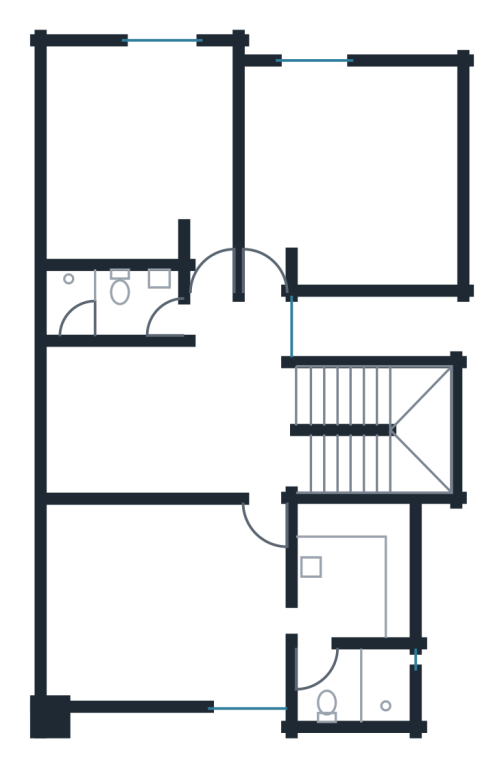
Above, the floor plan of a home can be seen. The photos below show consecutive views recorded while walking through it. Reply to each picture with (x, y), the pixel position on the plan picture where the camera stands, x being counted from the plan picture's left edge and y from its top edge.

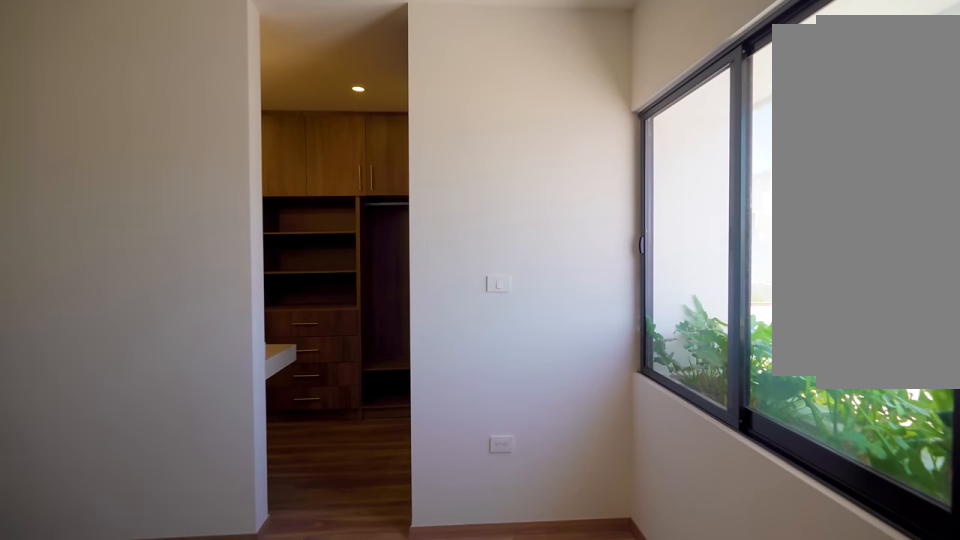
(85, 678)
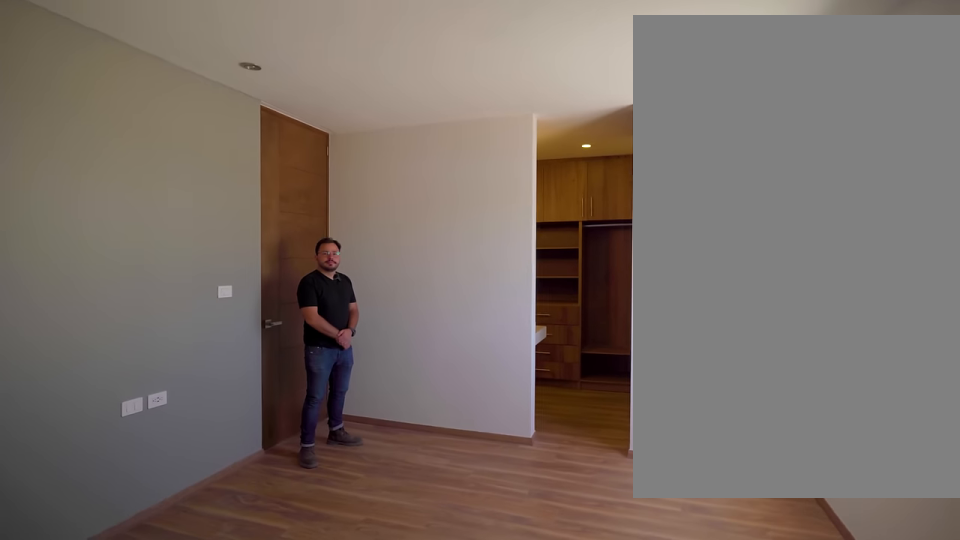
(69, 641)
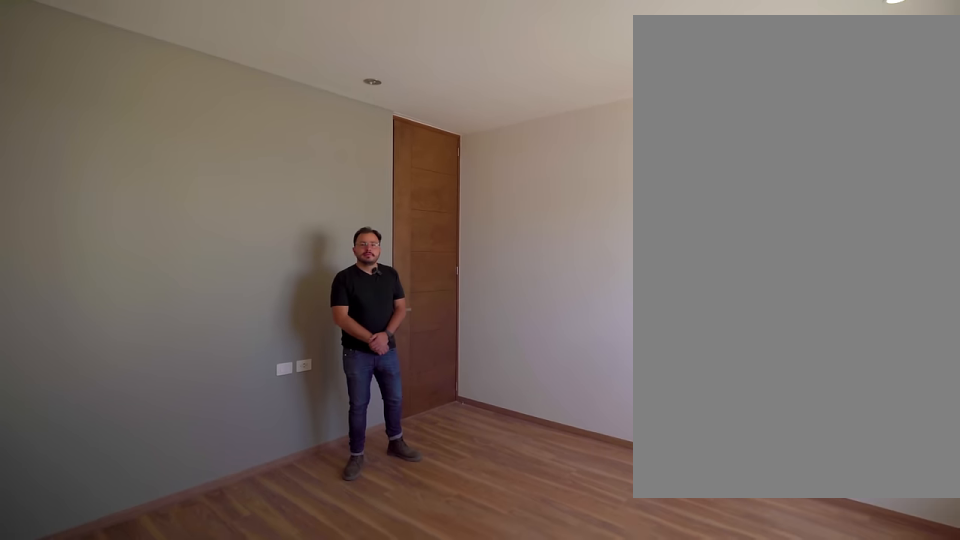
(100, 670)
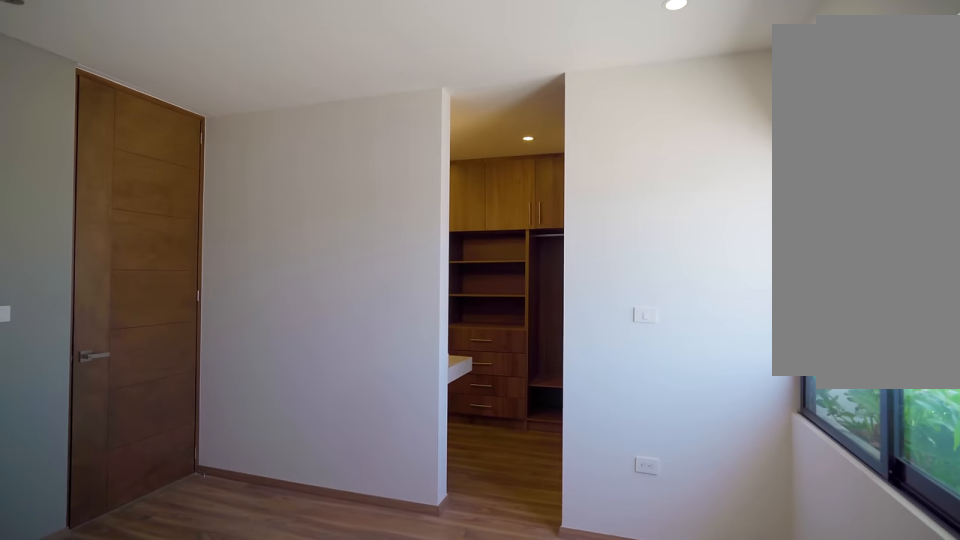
(117, 671)
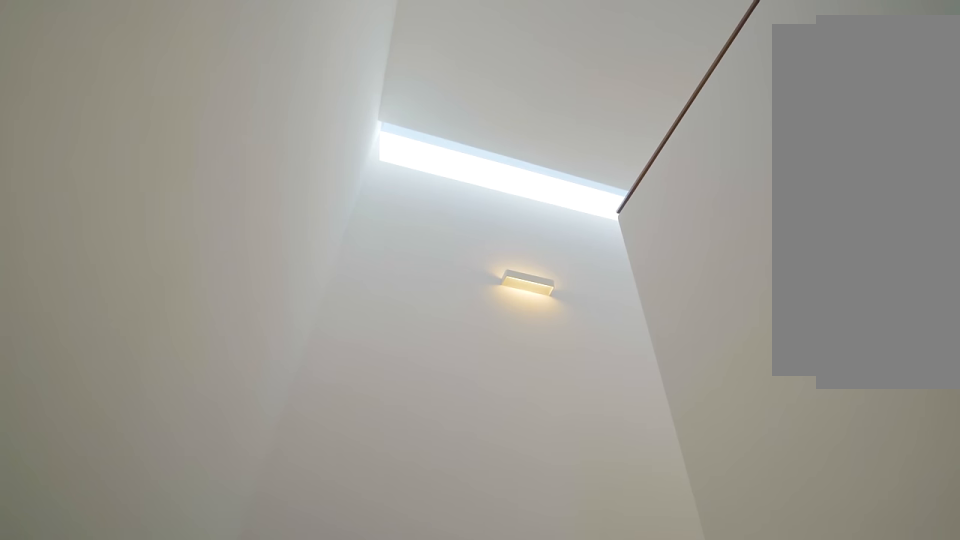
(370, 399)
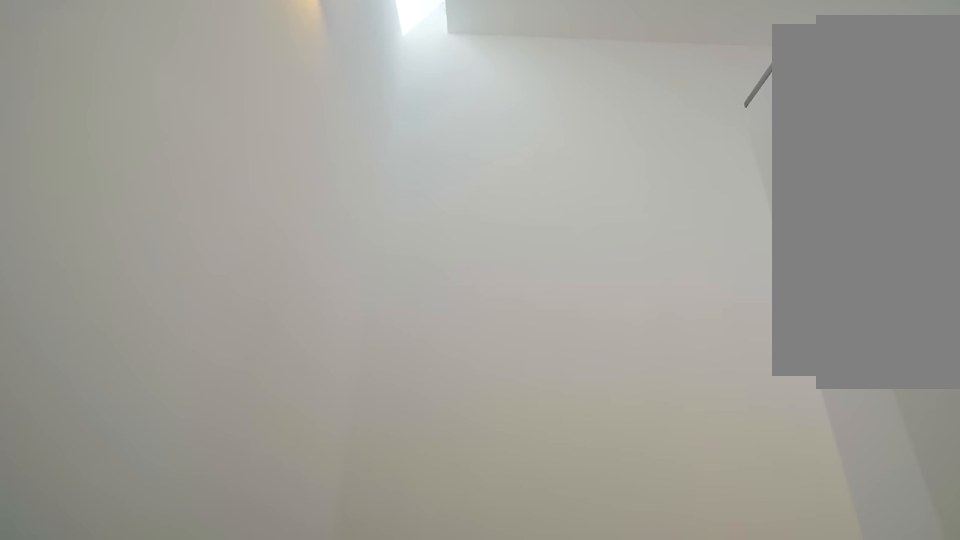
(399, 394)
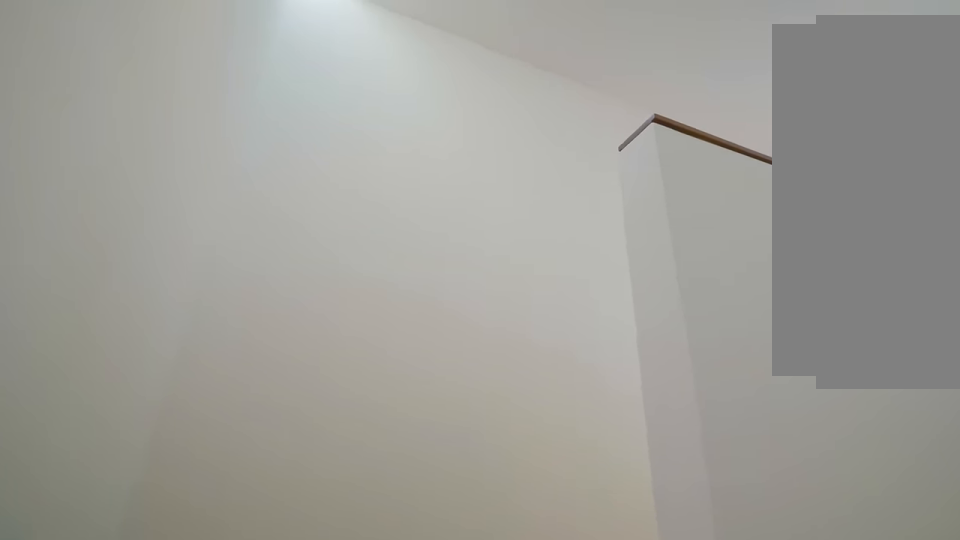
(408, 396)
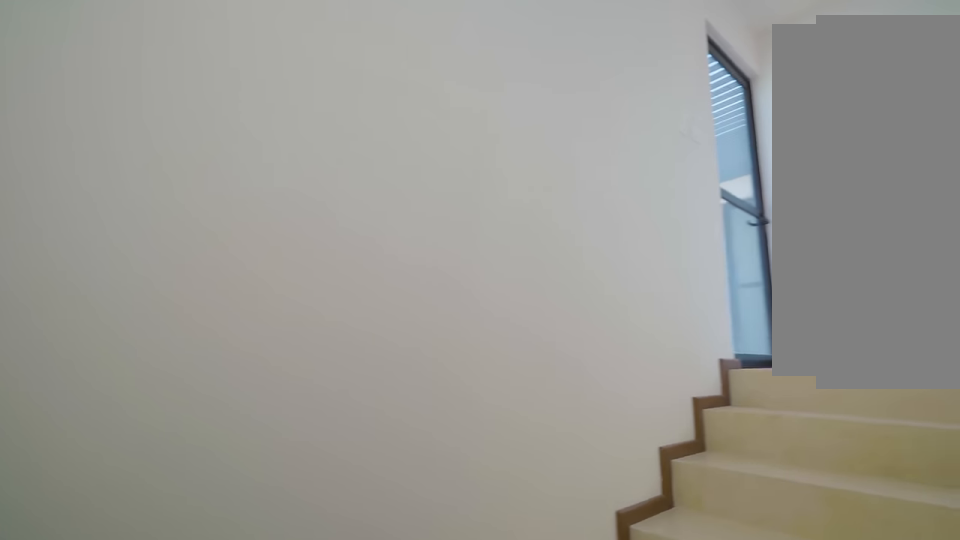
(416, 402)
